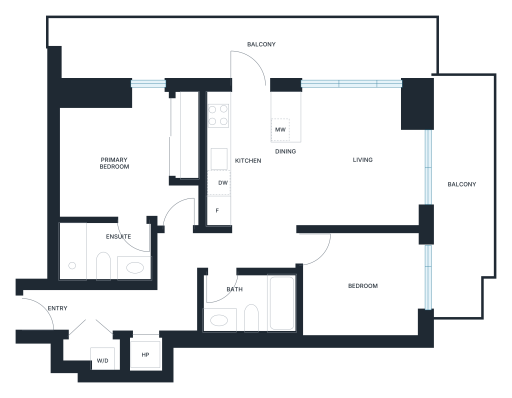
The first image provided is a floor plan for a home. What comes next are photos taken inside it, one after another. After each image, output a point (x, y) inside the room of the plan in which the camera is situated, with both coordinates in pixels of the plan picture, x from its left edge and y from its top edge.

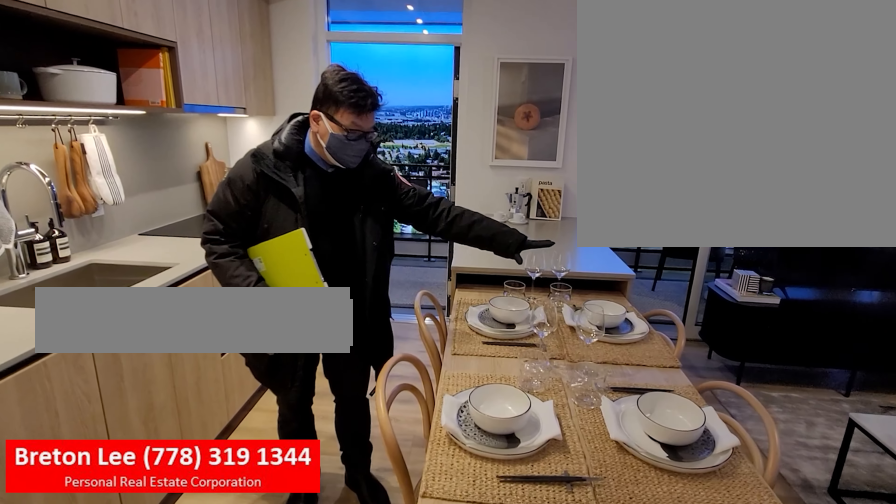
(287, 183)
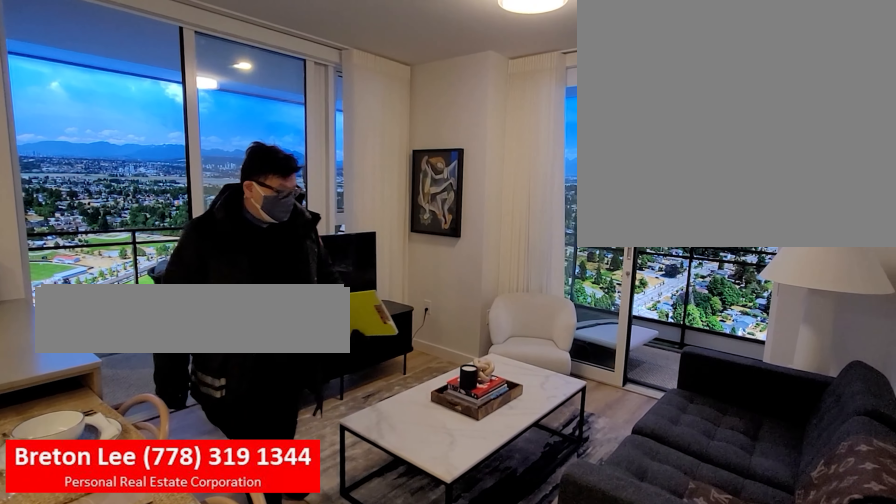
(368, 135)
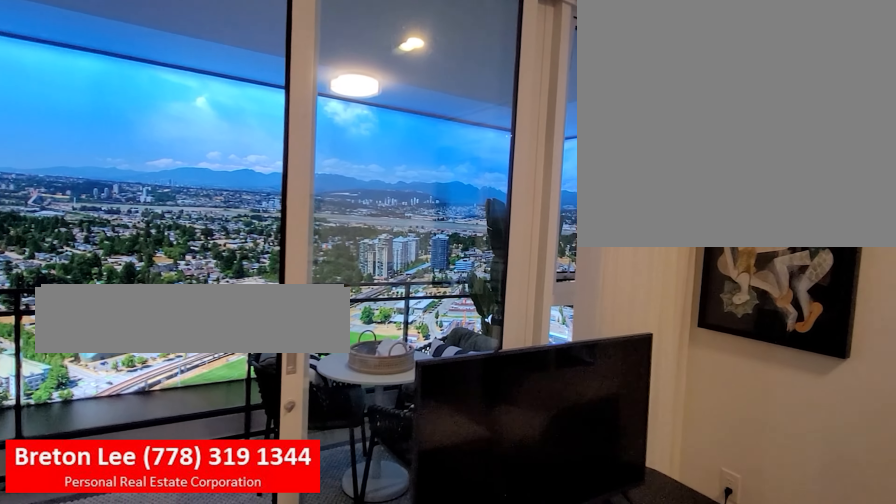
(367, 135)
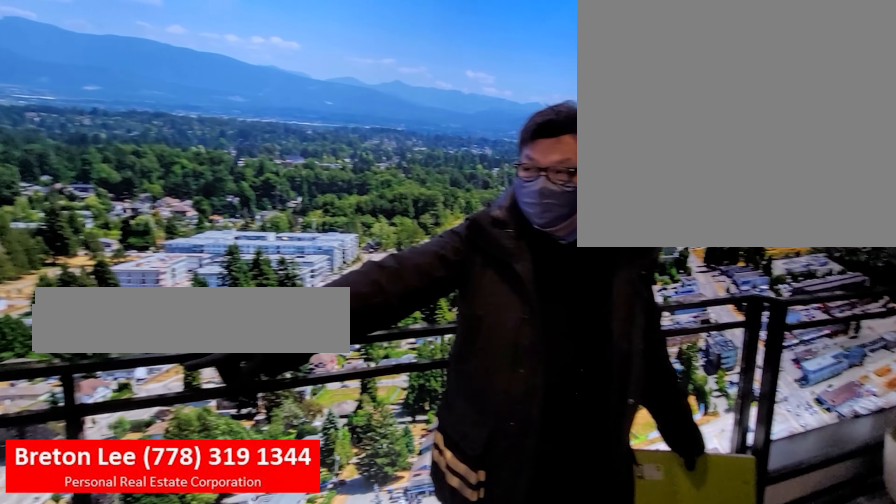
(465, 210)
